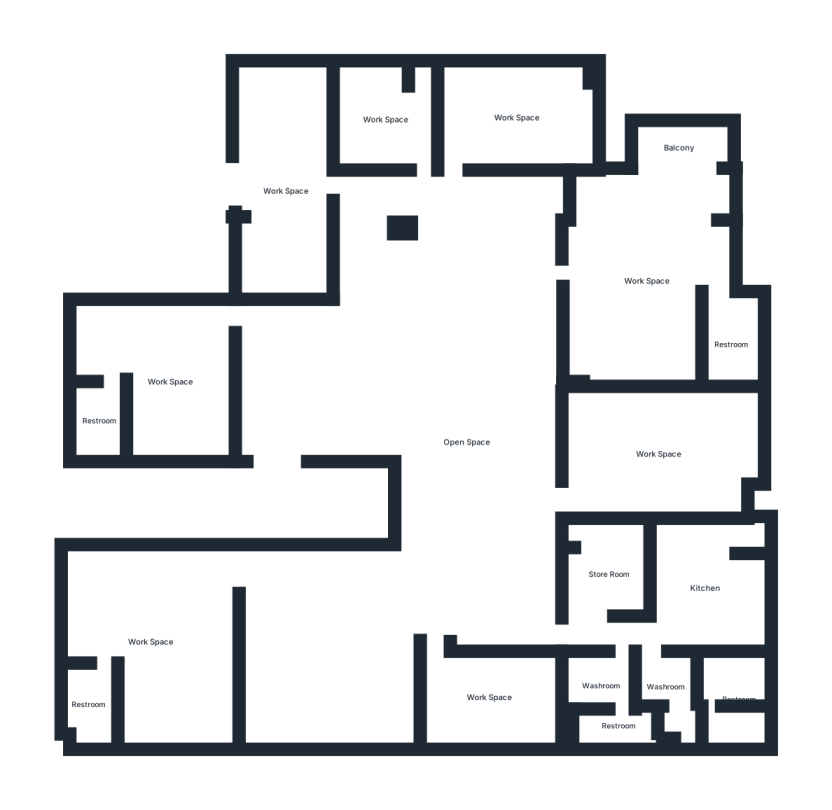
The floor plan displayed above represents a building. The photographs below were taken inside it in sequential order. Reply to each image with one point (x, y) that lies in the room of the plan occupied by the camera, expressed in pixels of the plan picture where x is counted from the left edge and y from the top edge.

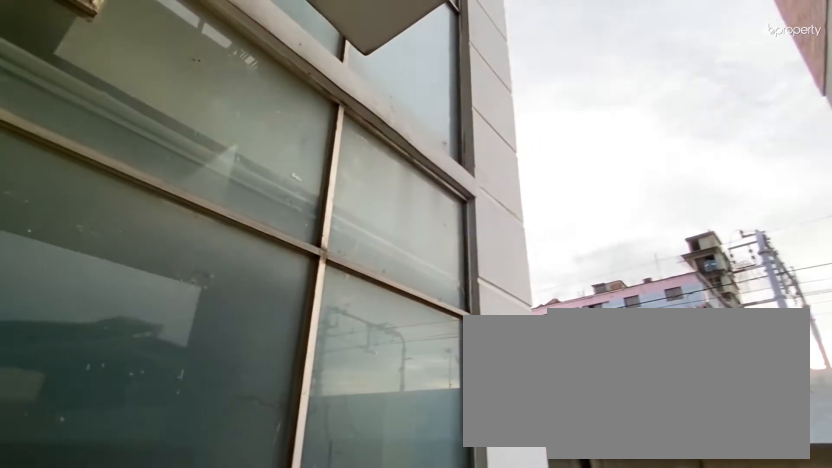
(677, 149)
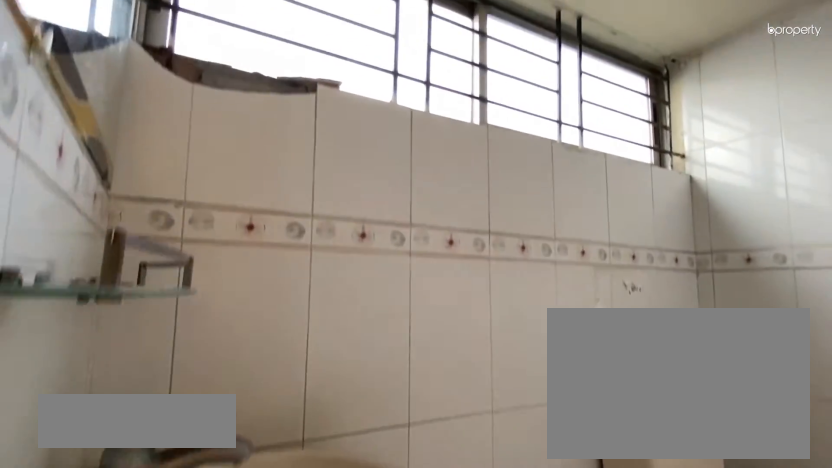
(730, 343)
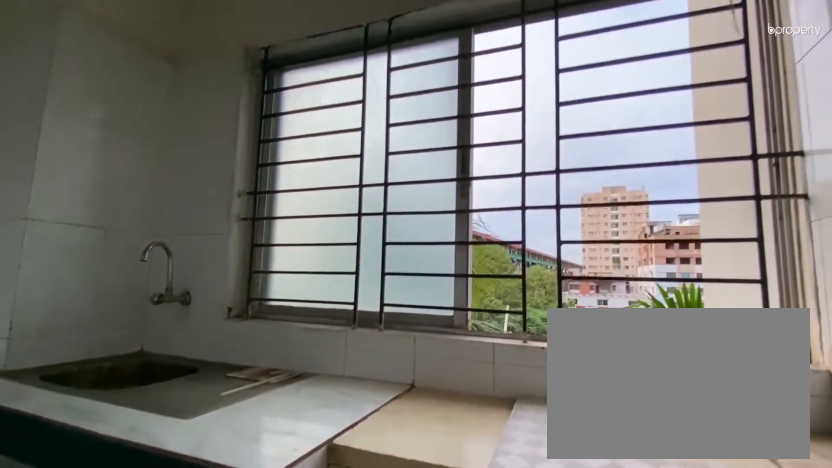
(707, 591)
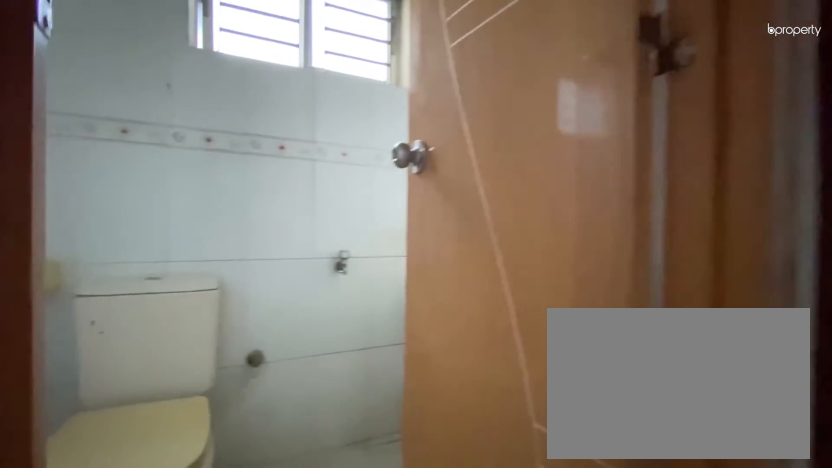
(732, 692)
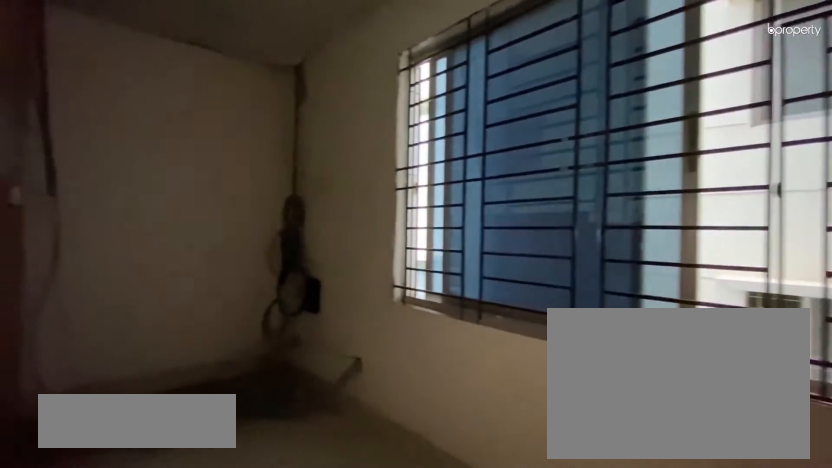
(494, 700)
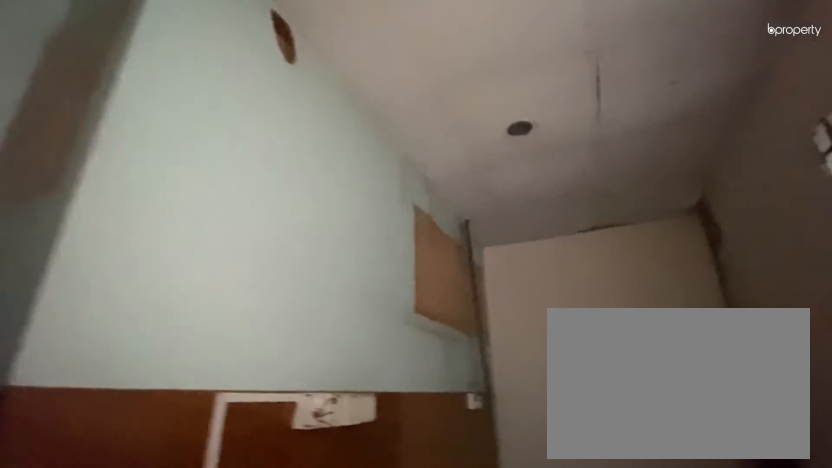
(494, 700)
